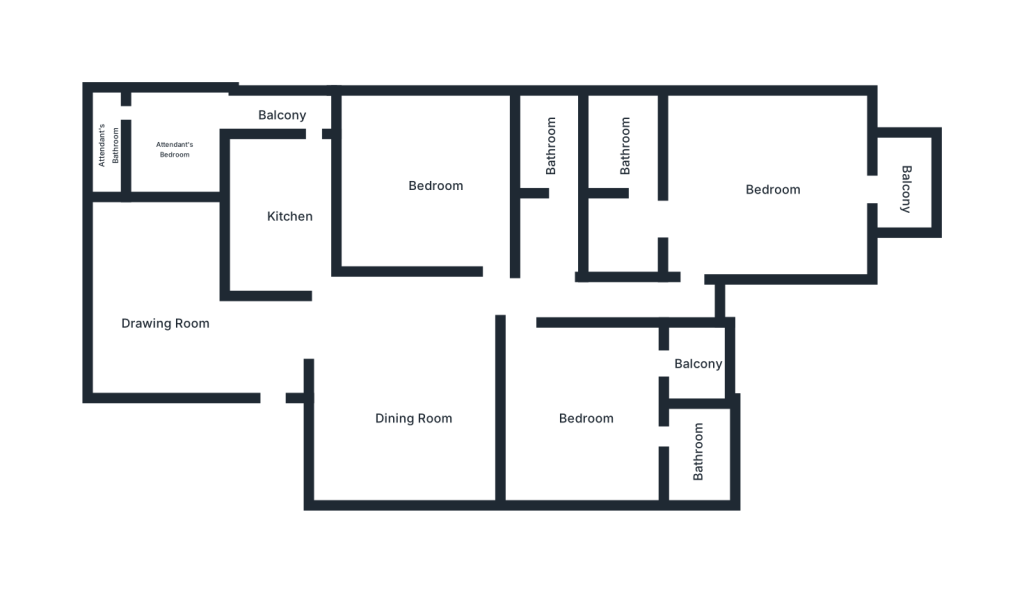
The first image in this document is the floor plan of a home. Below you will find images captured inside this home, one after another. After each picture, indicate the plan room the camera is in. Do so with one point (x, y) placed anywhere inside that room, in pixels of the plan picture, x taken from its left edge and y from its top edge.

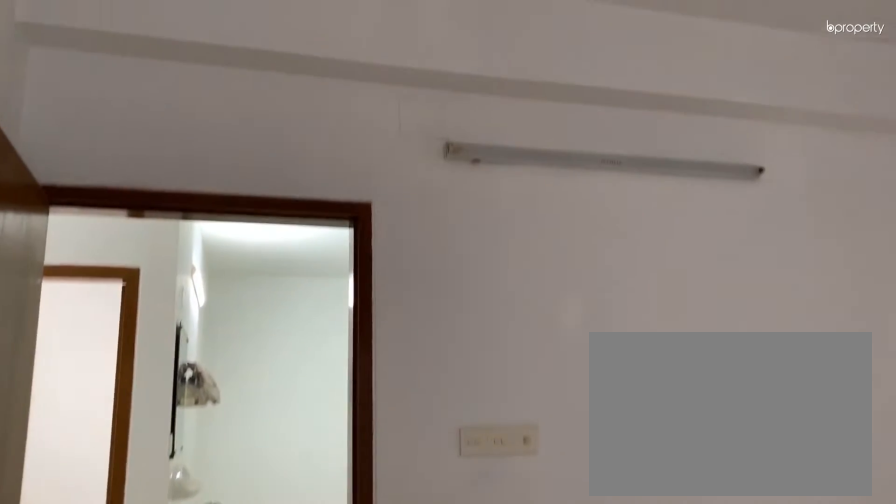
(437, 184)
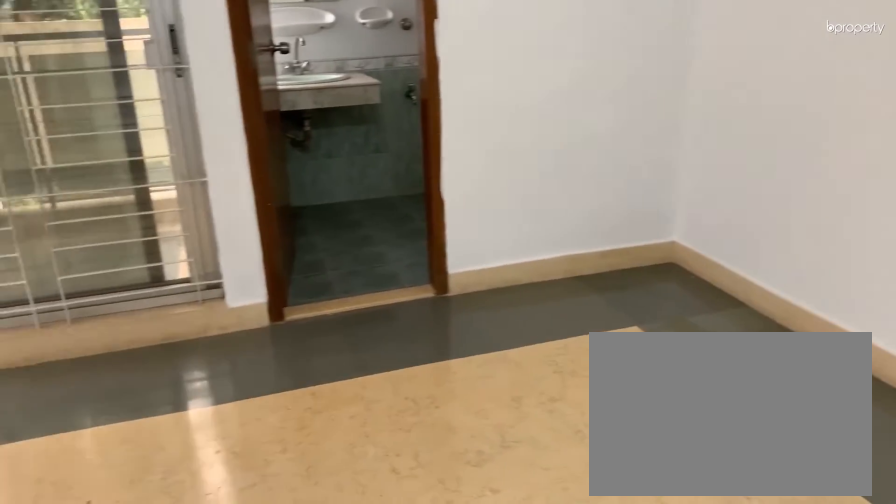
(587, 418)
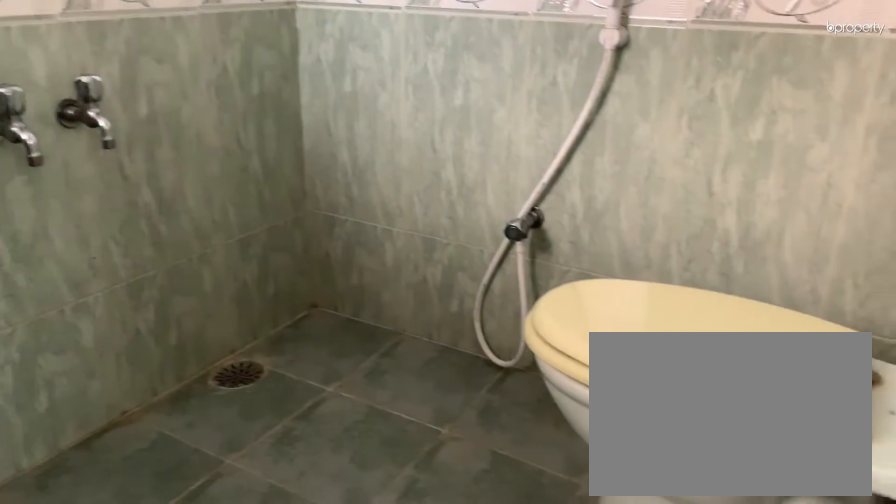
(694, 449)
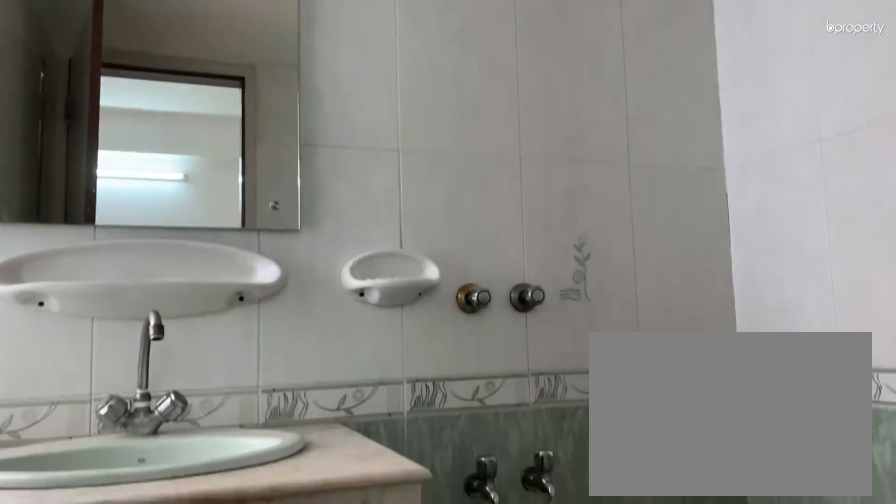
(694, 449)
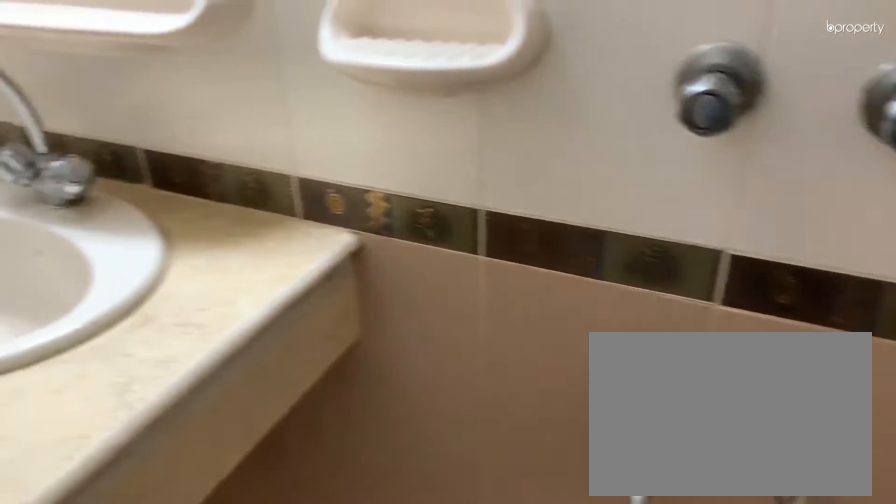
(552, 140)
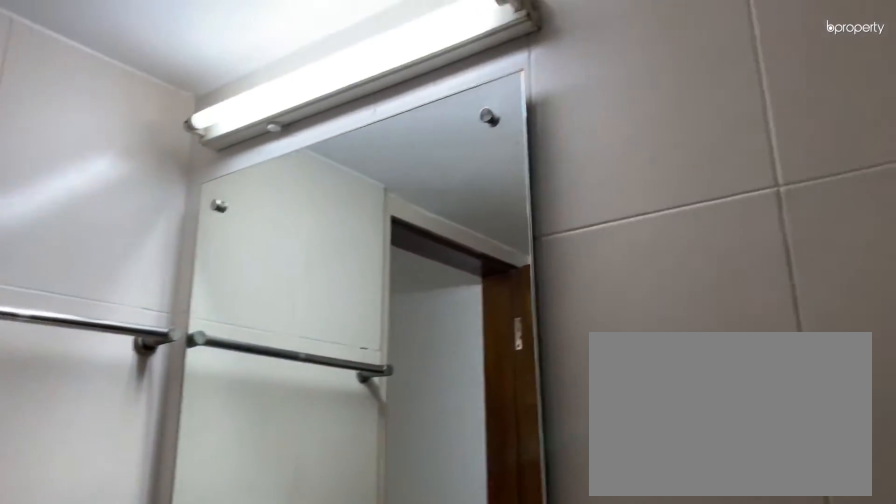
(552, 140)
